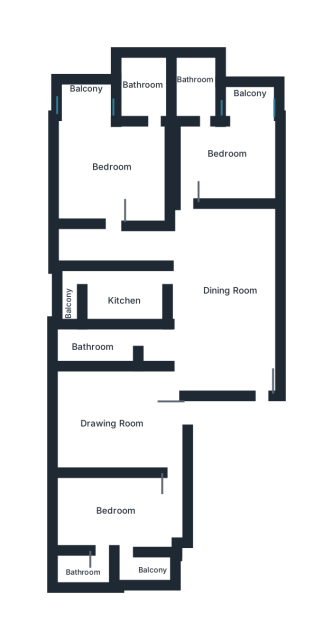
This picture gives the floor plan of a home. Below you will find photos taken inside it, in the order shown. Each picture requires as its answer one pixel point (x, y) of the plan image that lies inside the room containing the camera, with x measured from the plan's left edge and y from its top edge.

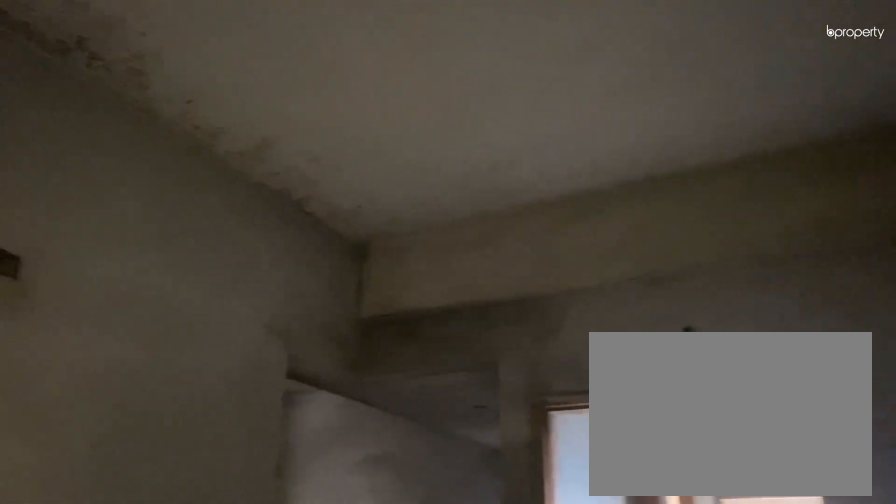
(108, 419)
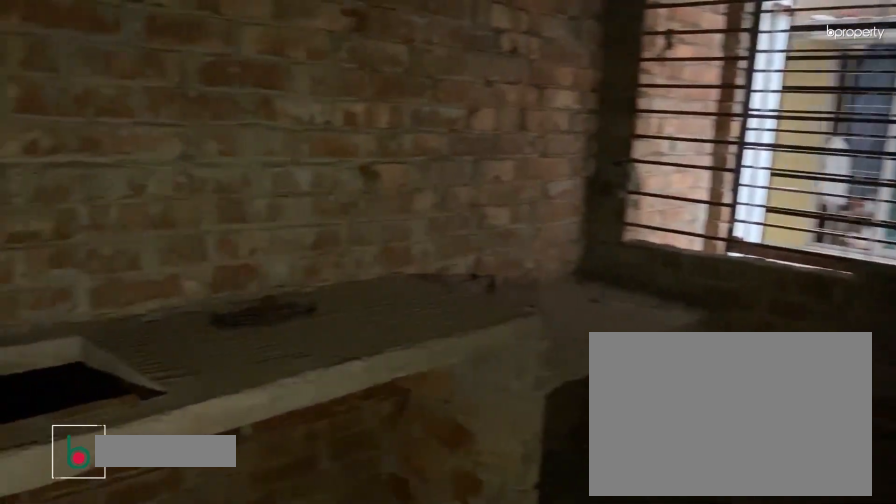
(129, 298)
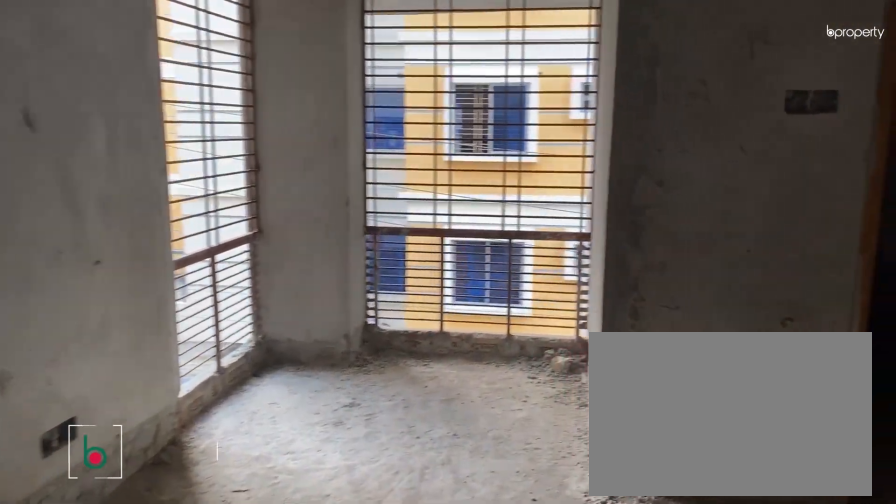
(108, 172)
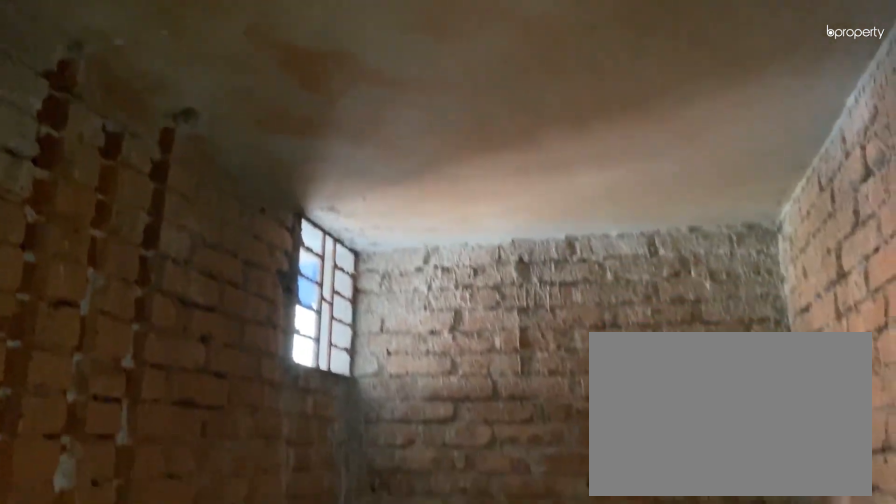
(140, 84)
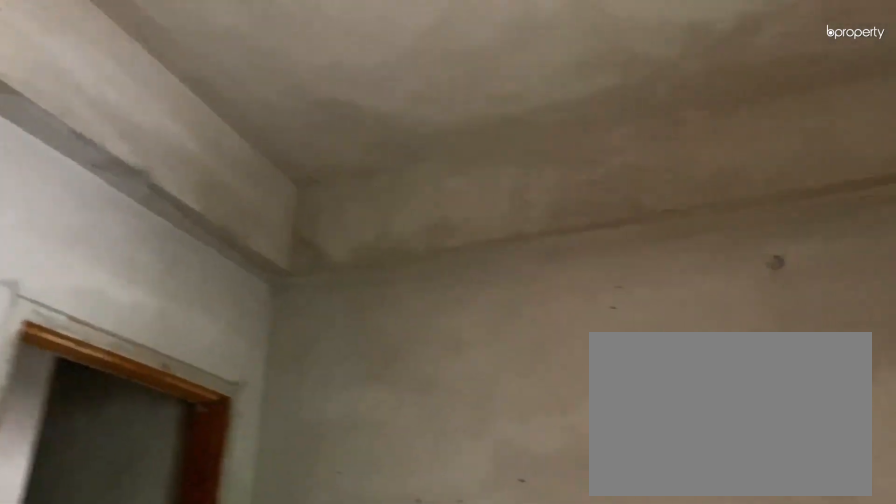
(233, 156)
